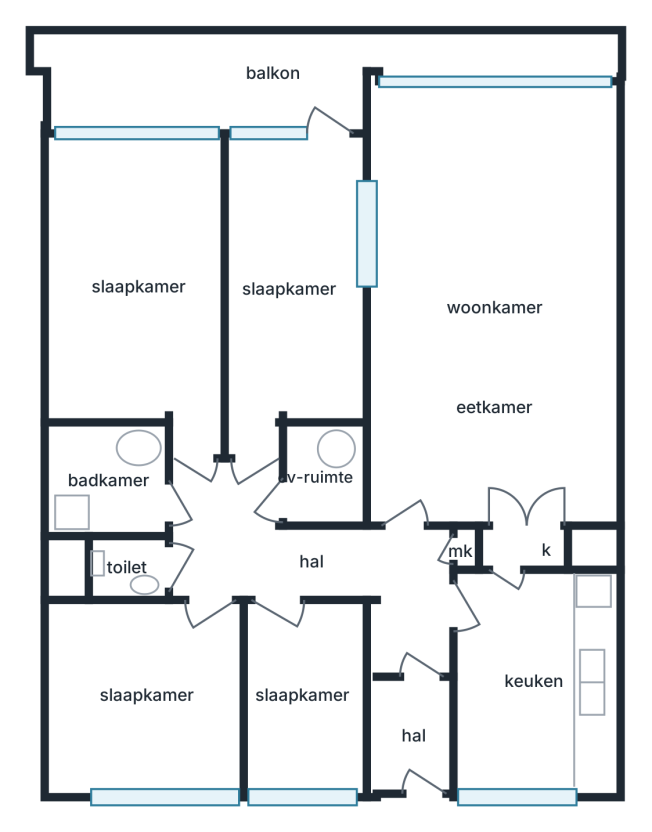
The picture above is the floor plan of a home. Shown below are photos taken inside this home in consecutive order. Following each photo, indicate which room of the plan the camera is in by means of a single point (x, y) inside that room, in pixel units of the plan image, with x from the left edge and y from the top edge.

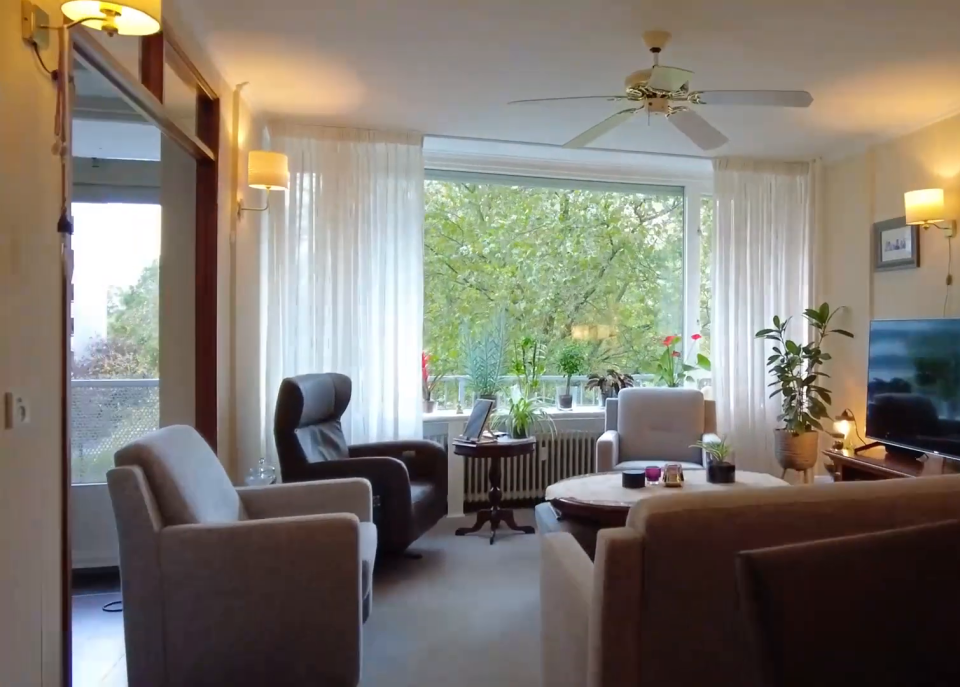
(492, 306)
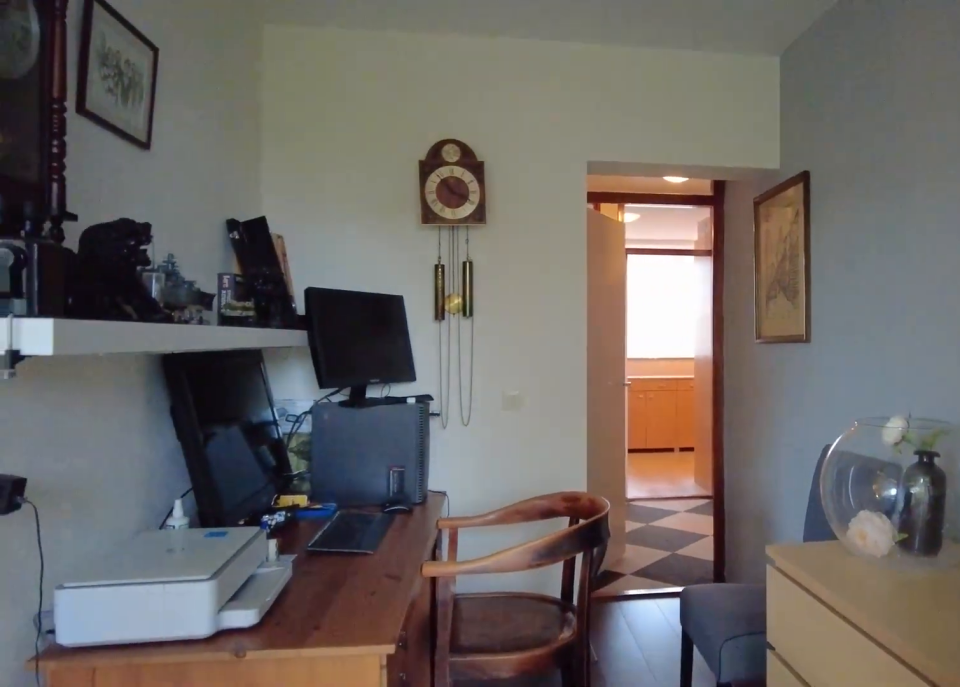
(290, 286)
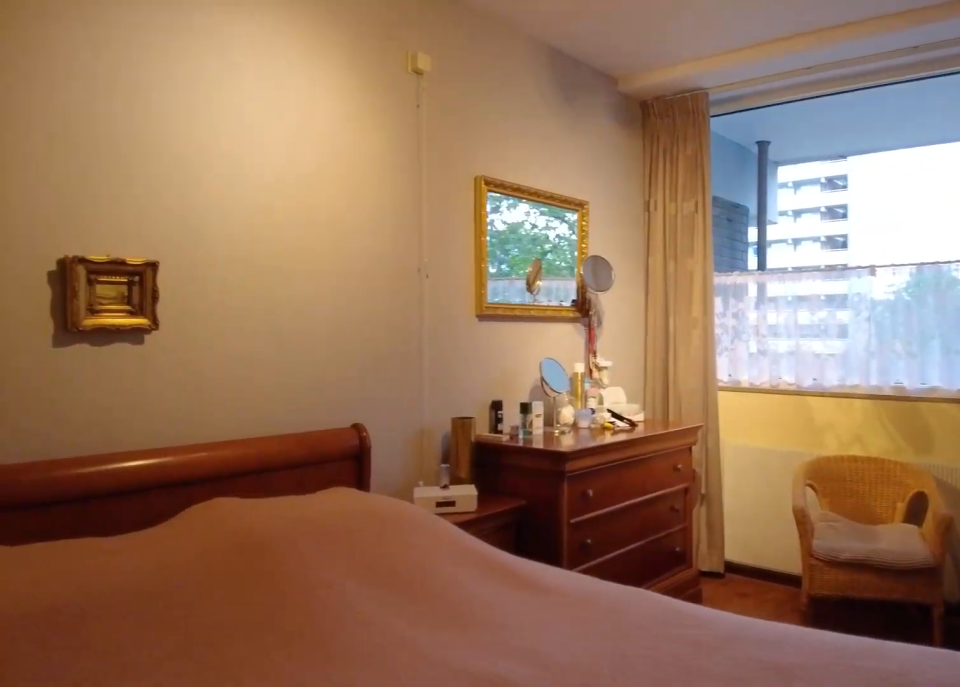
(138, 285)
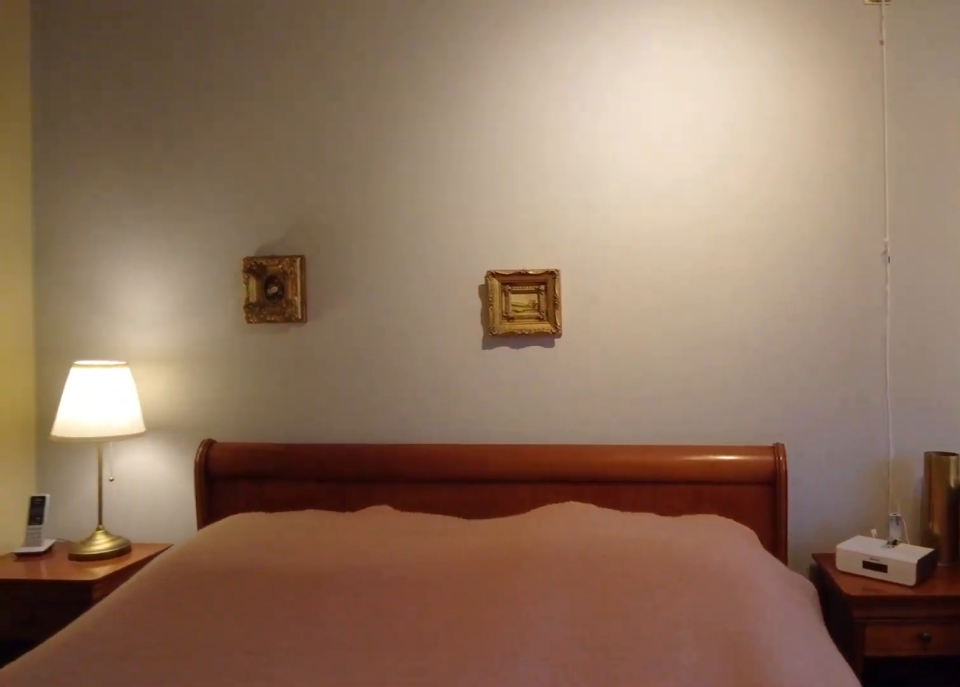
(138, 285)
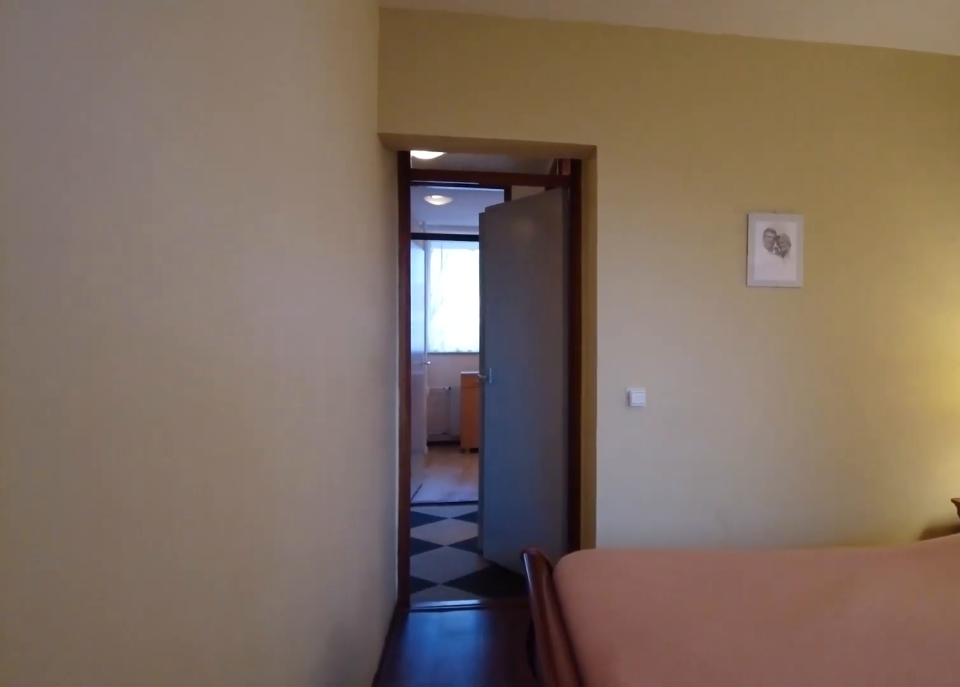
(138, 285)
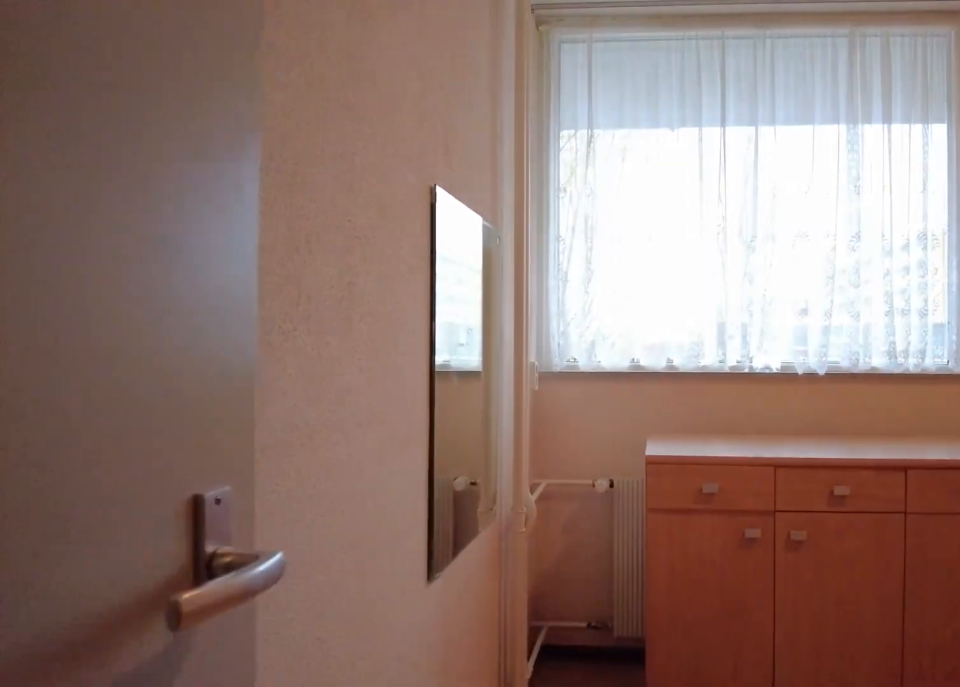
(146, 694)
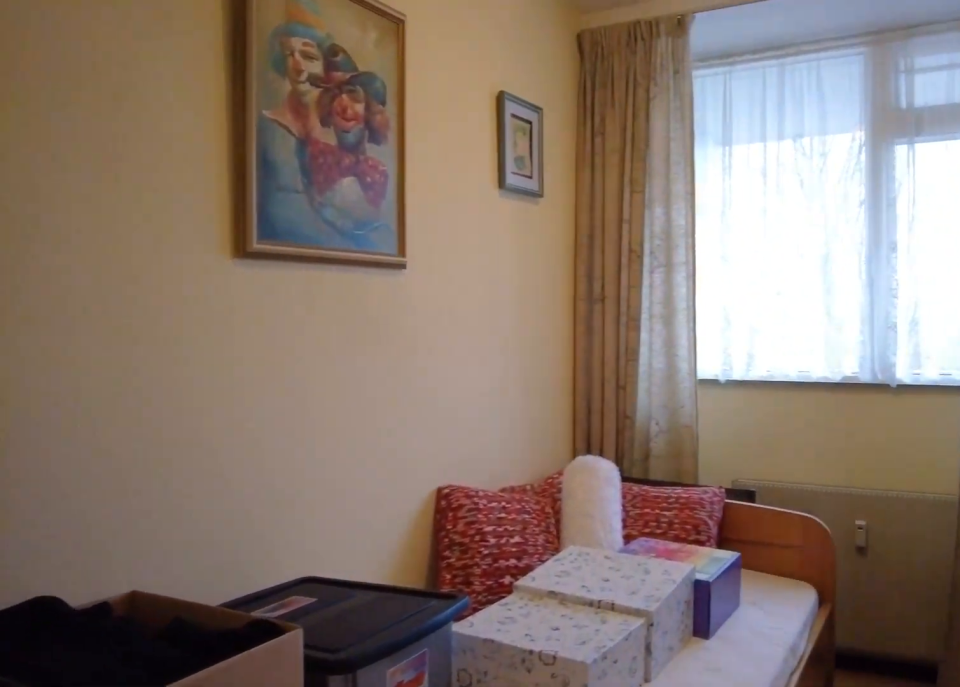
(302, 695)
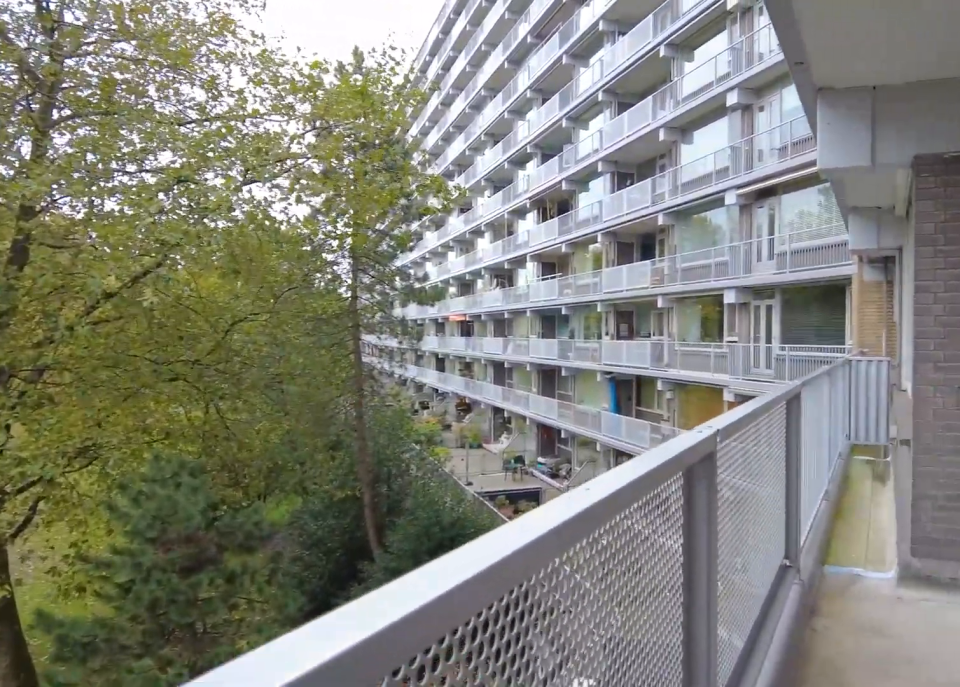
(274, 74)
